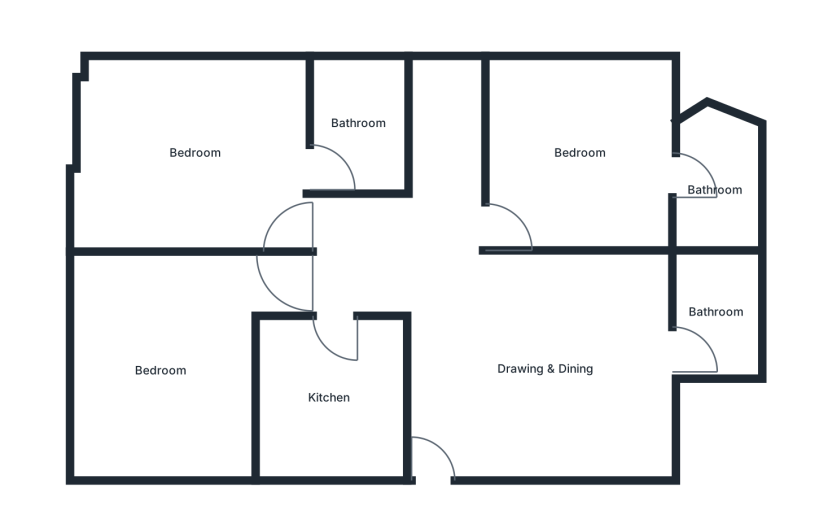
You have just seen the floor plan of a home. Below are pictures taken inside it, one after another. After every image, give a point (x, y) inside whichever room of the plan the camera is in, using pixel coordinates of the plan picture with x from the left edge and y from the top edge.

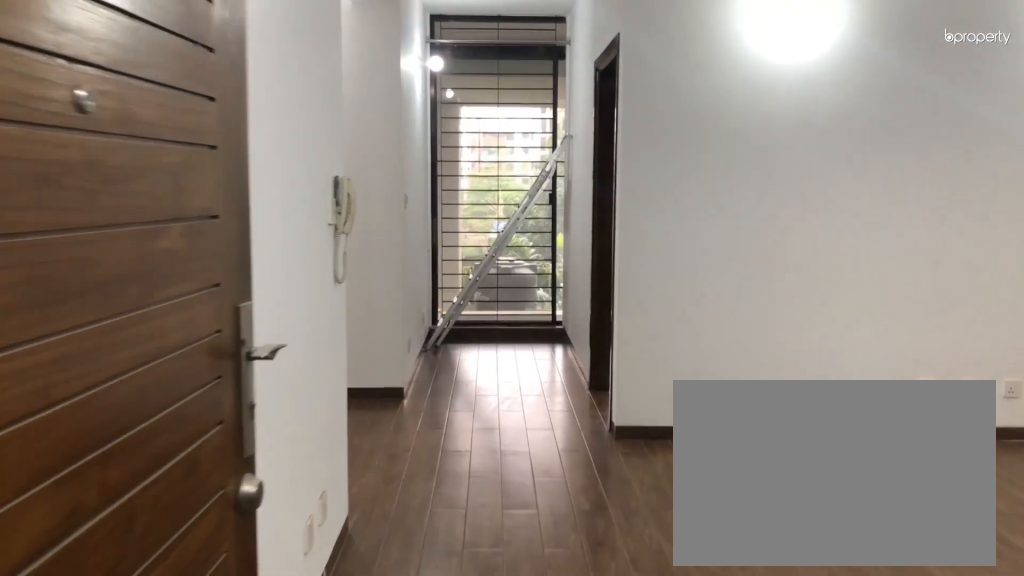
(441, 461)
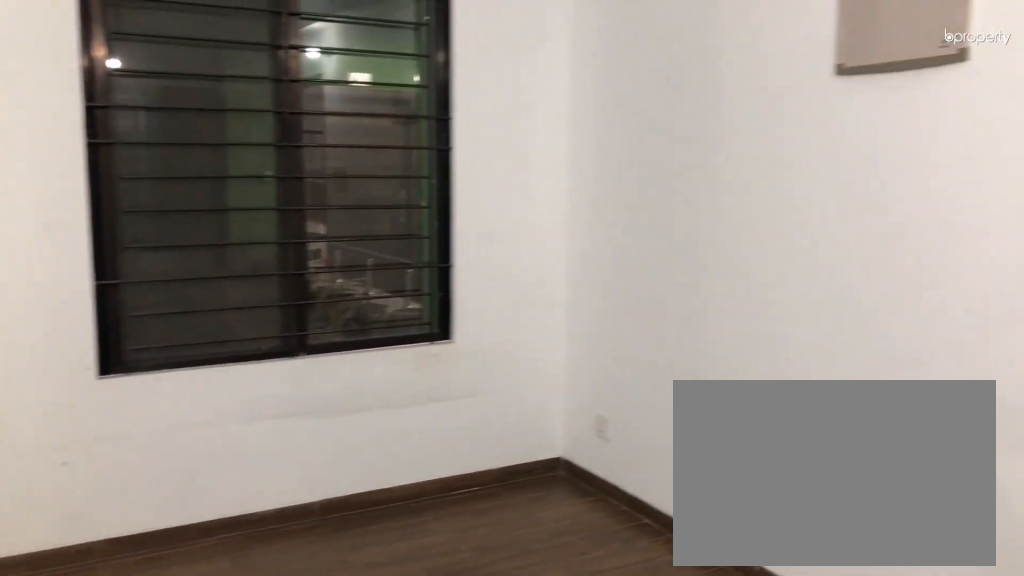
(544, 370)
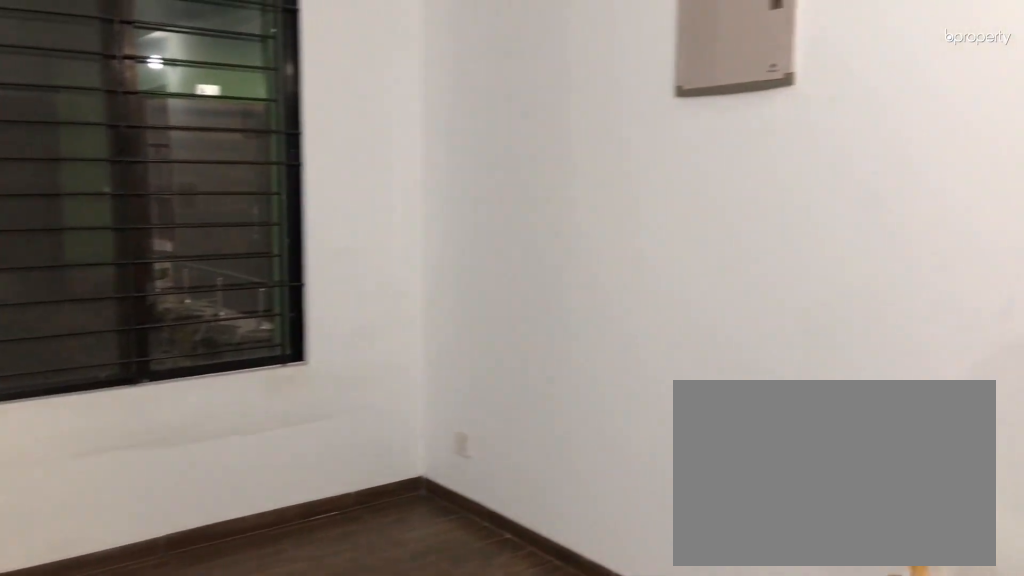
(544, 370)
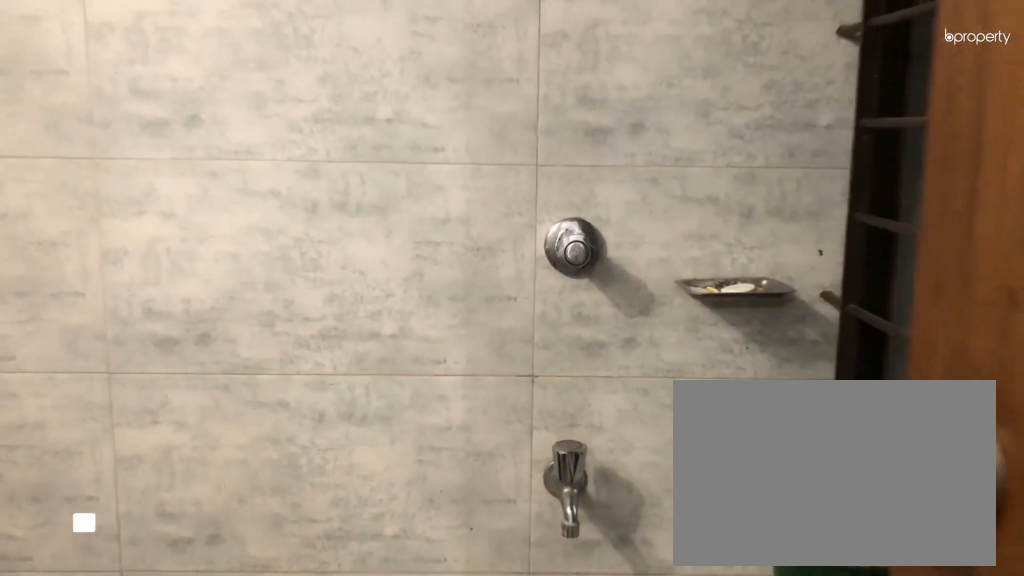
(717, 313)
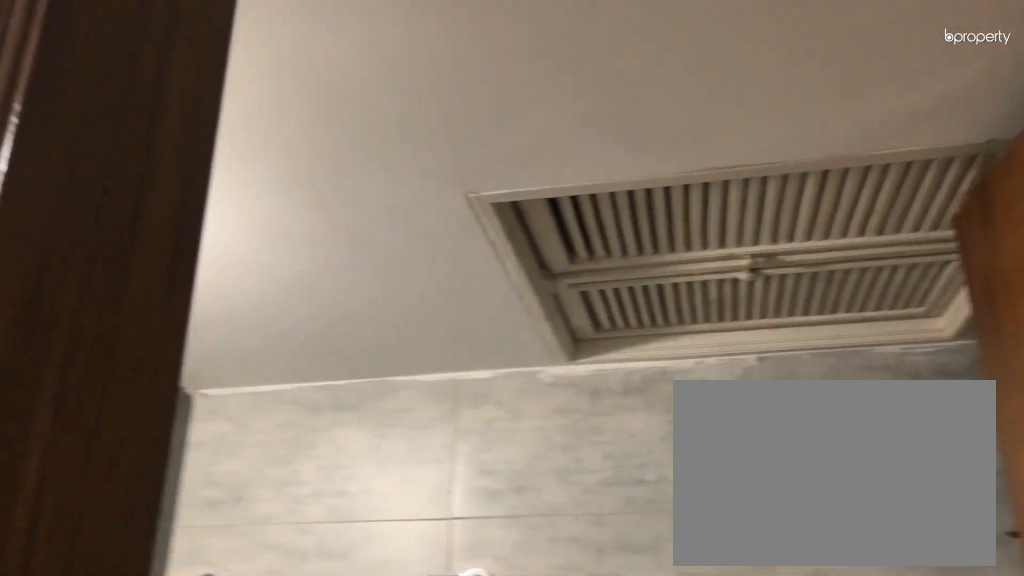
(717, 313)
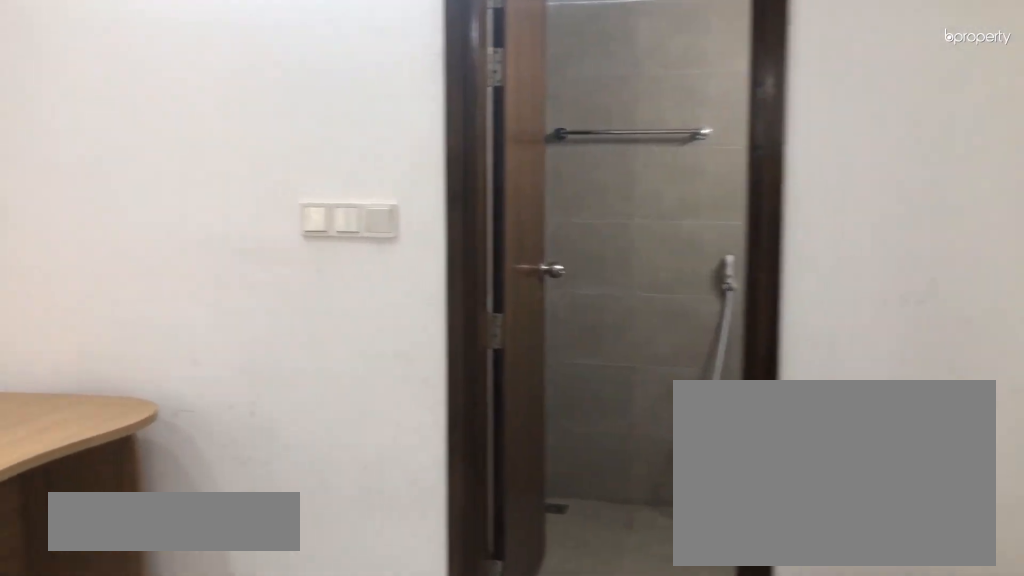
(580, 153)
